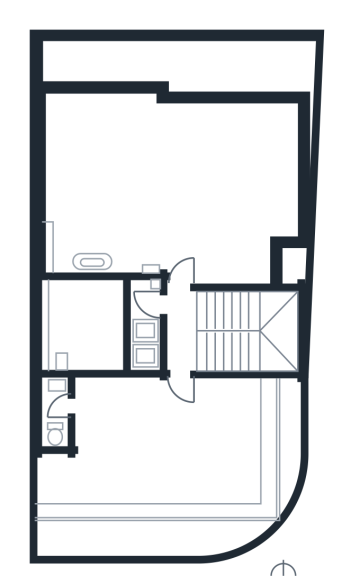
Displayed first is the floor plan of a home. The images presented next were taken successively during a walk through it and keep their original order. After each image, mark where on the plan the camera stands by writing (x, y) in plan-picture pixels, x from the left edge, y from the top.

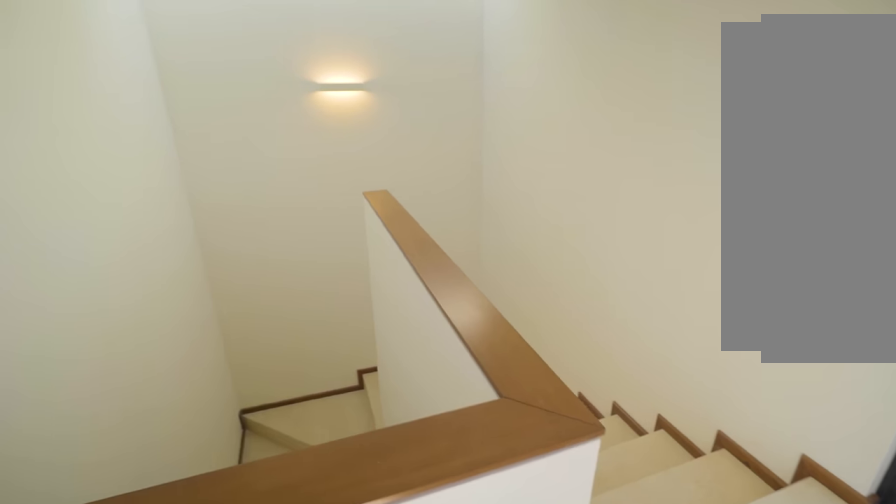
(169, 306)
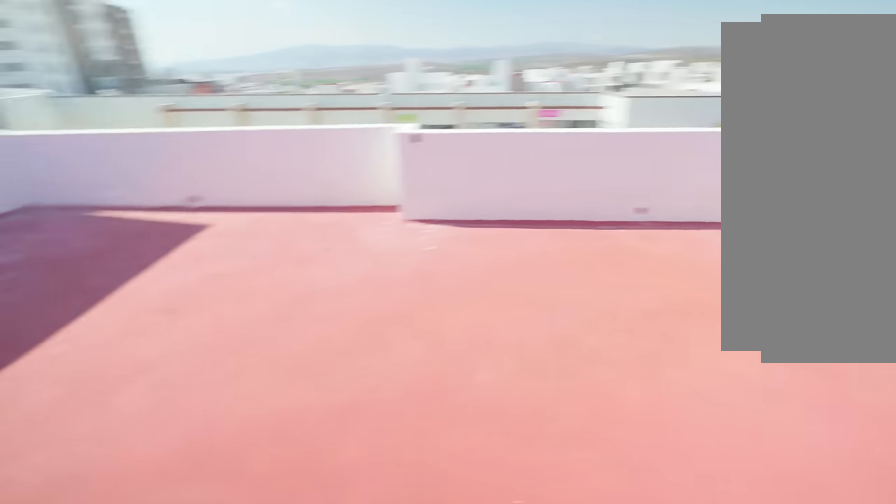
(183, 253)
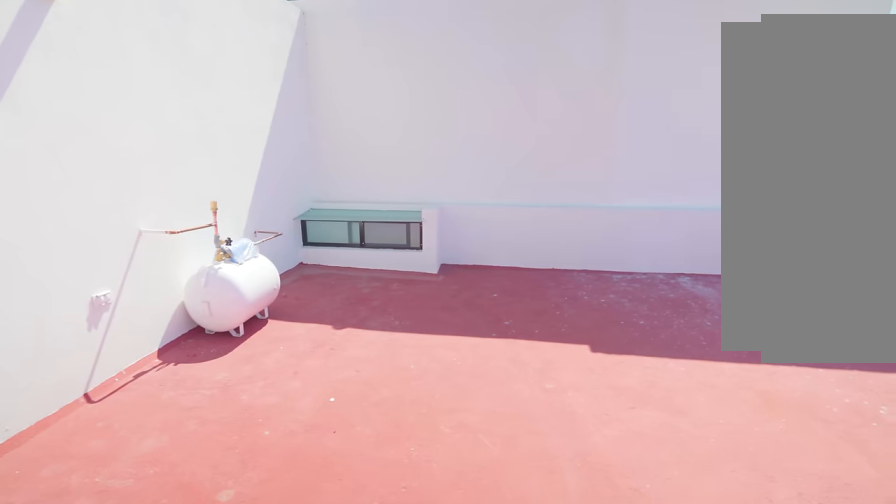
(223, 250)
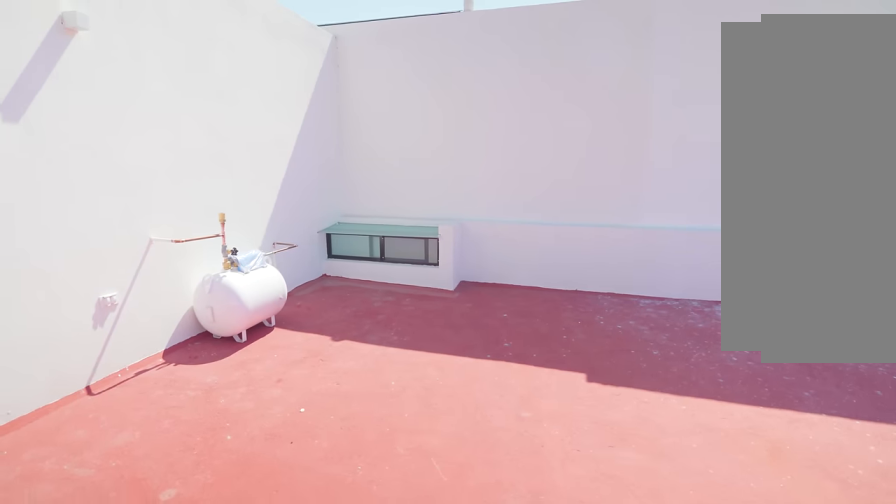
(240, 243)
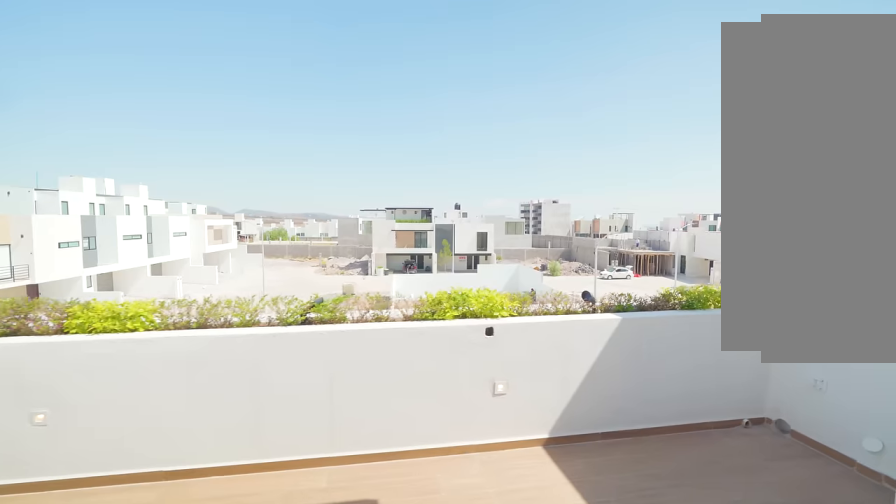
(185, 431)
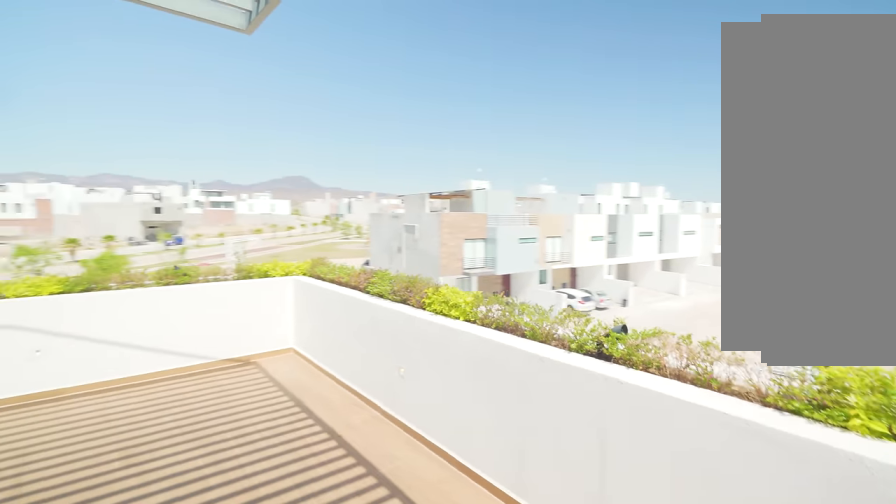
(187, 436)
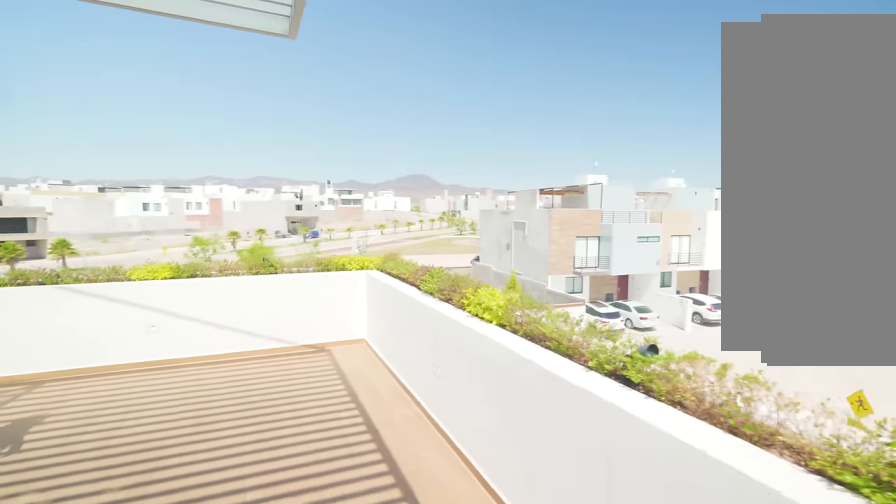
(187, 439)
